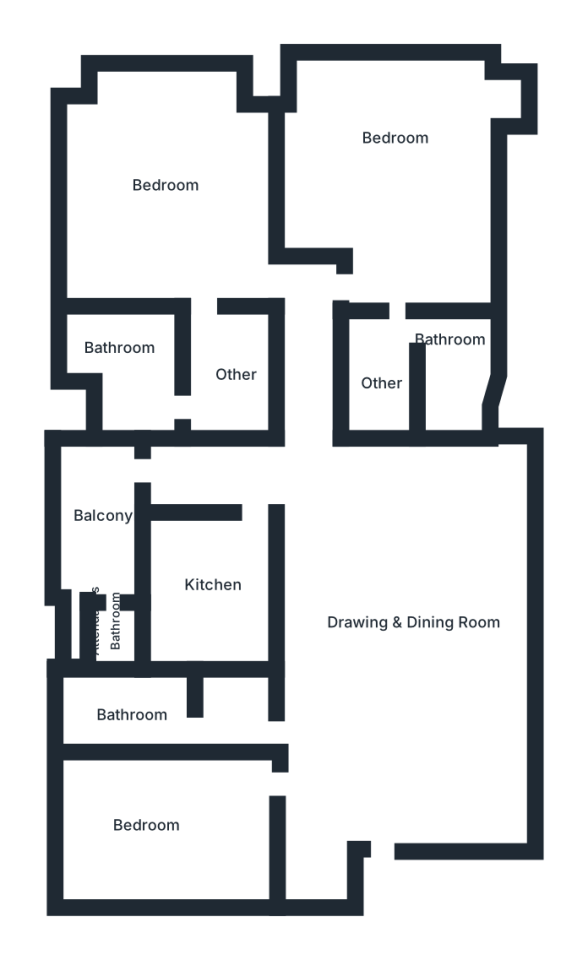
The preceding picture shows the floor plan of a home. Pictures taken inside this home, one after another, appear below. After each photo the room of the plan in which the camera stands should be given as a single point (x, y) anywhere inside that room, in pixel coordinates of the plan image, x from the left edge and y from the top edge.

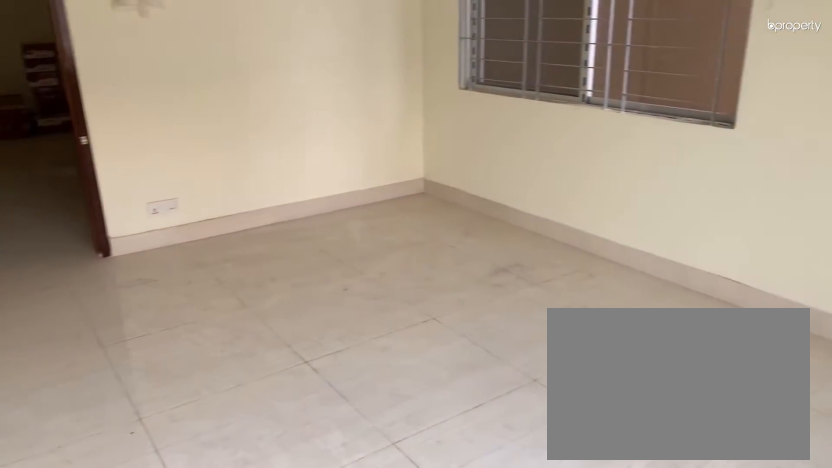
(172, 820)
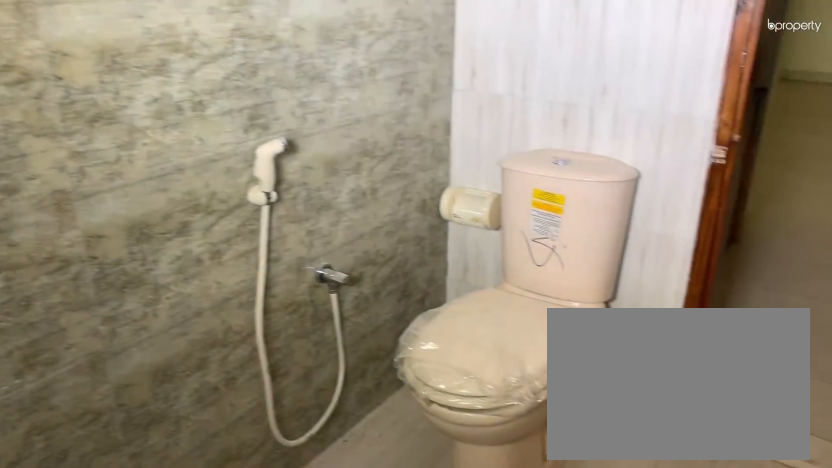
(143, 723)
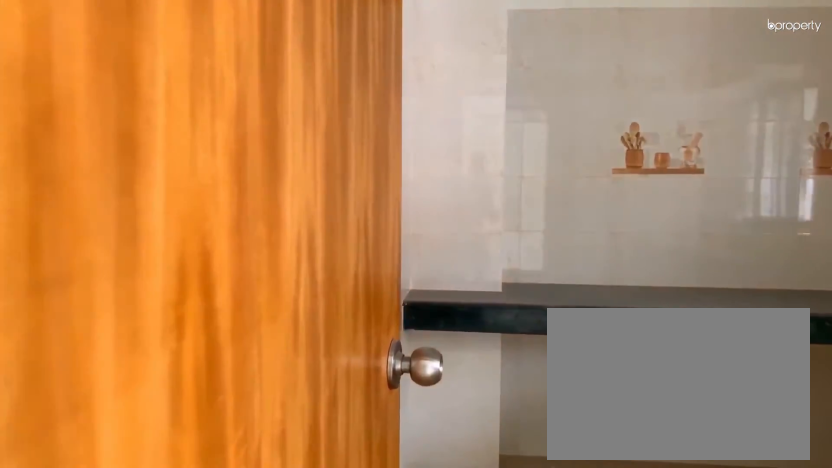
(212, 596)
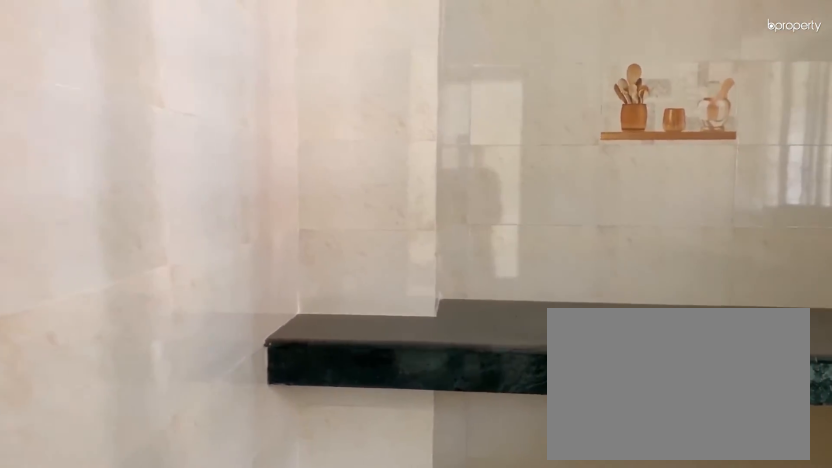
(212, 596)
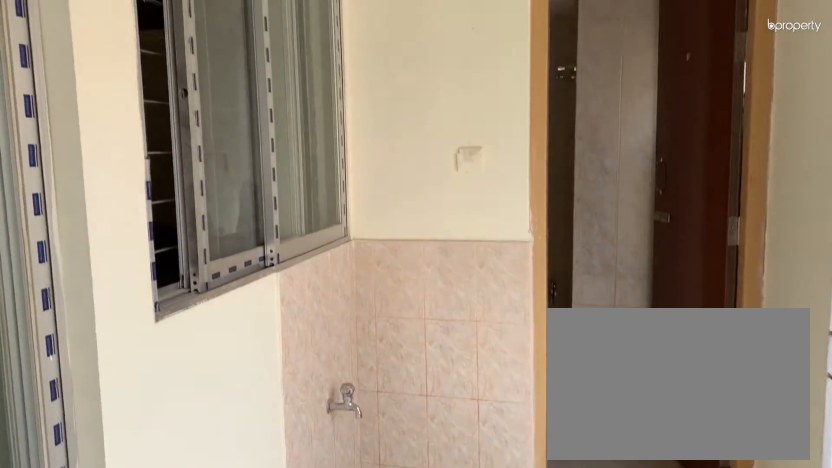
(98, 517)
